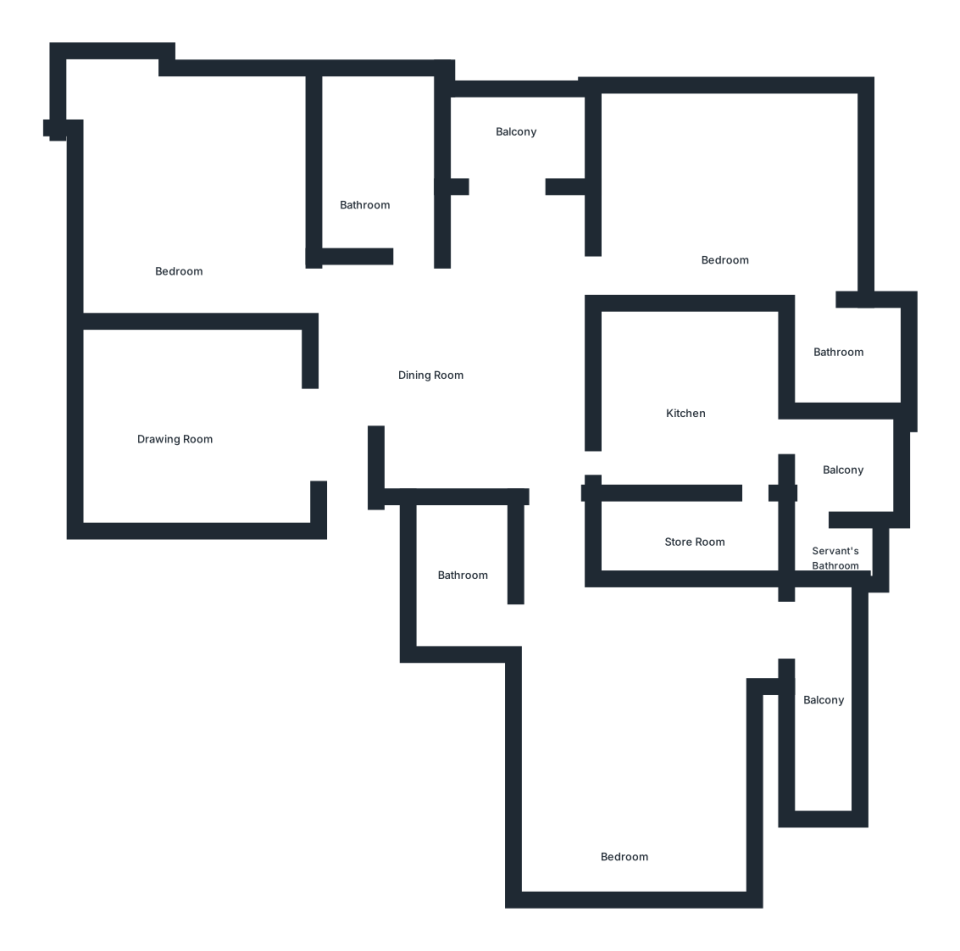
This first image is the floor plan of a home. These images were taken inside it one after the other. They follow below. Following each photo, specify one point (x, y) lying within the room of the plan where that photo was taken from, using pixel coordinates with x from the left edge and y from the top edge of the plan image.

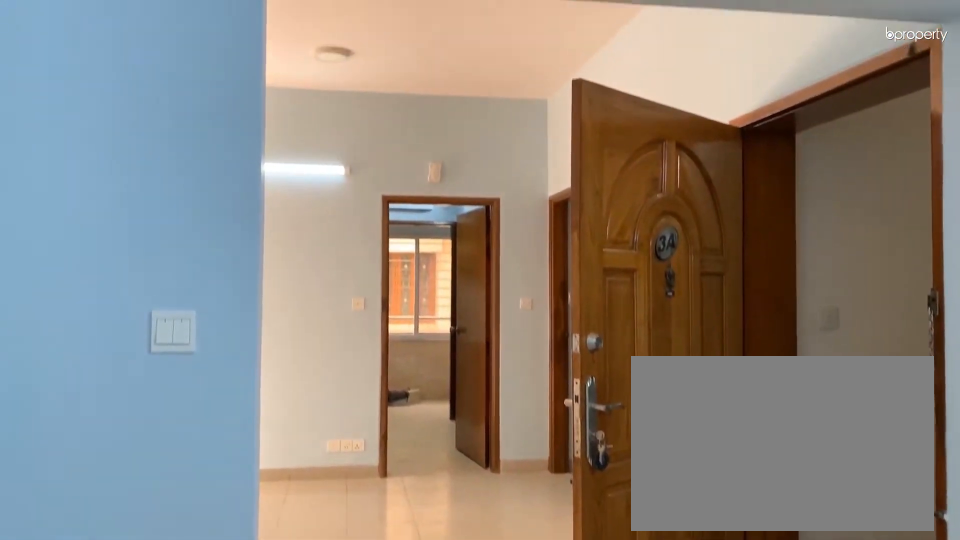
(173, 415)
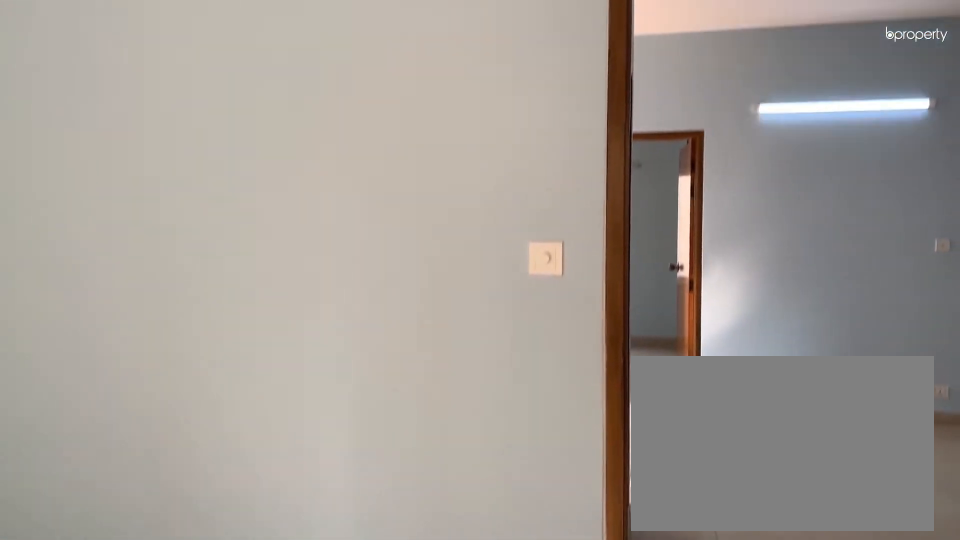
(180, 220)
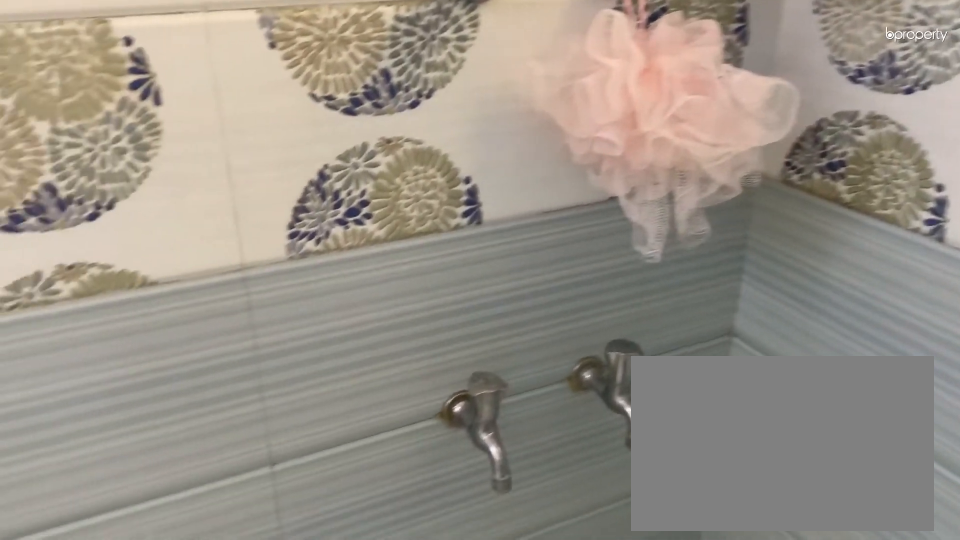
(368, 186)
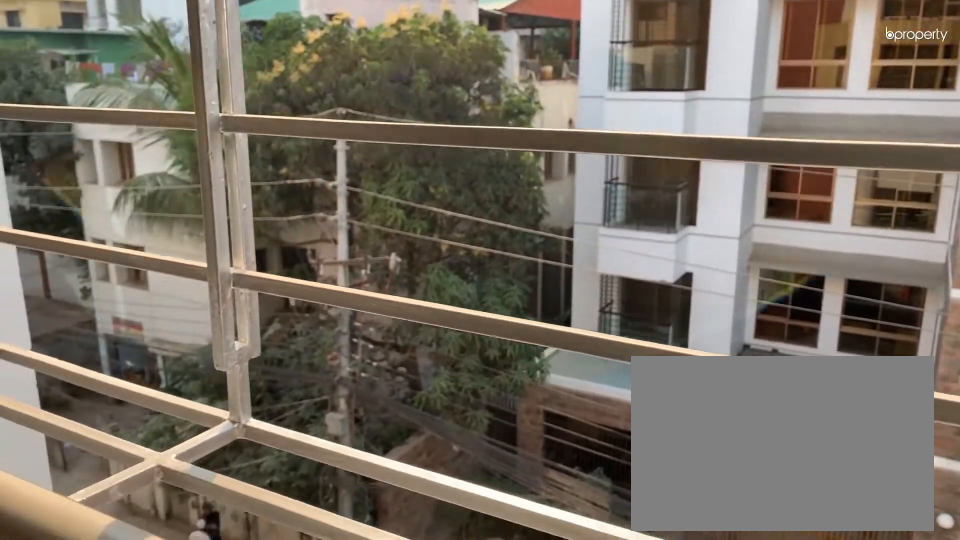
(509, 146)
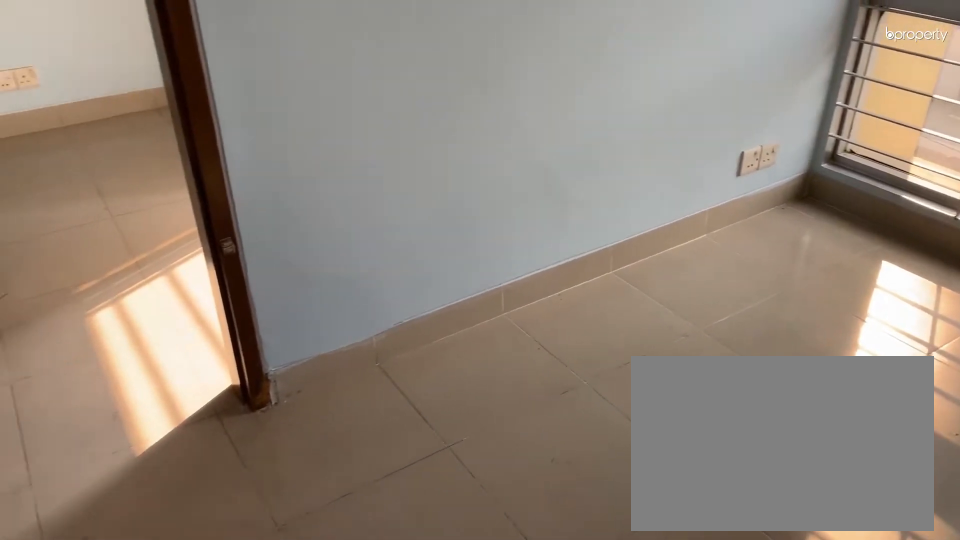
(731, 206)
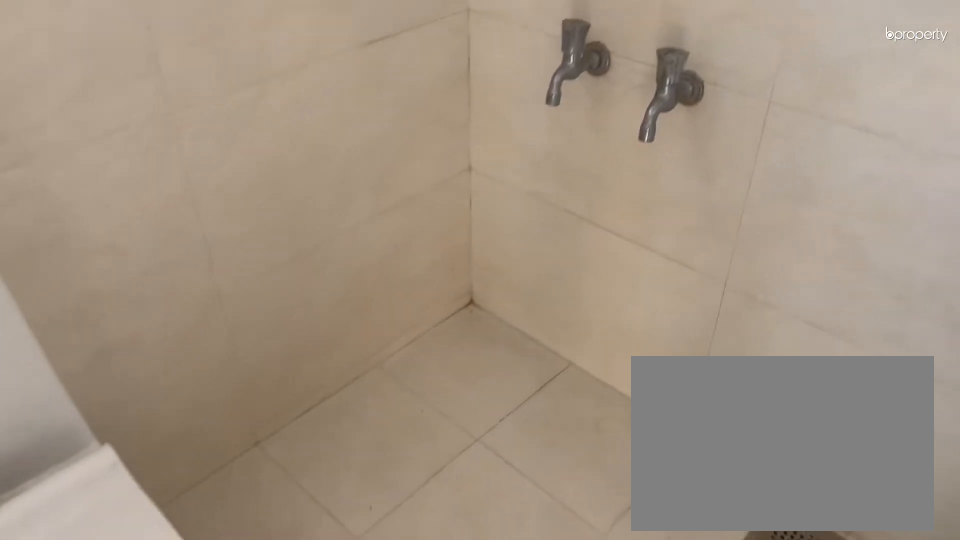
(839, 354)
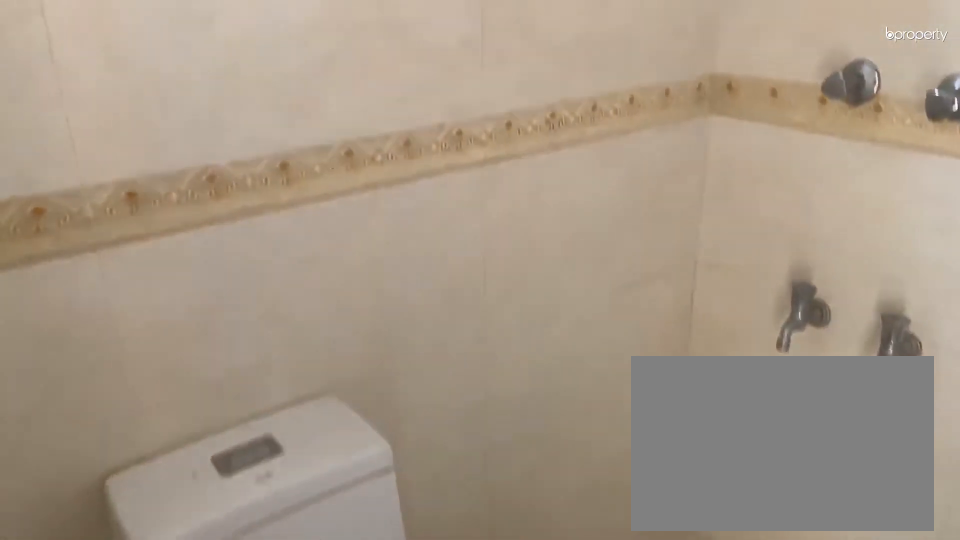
(839, 354)
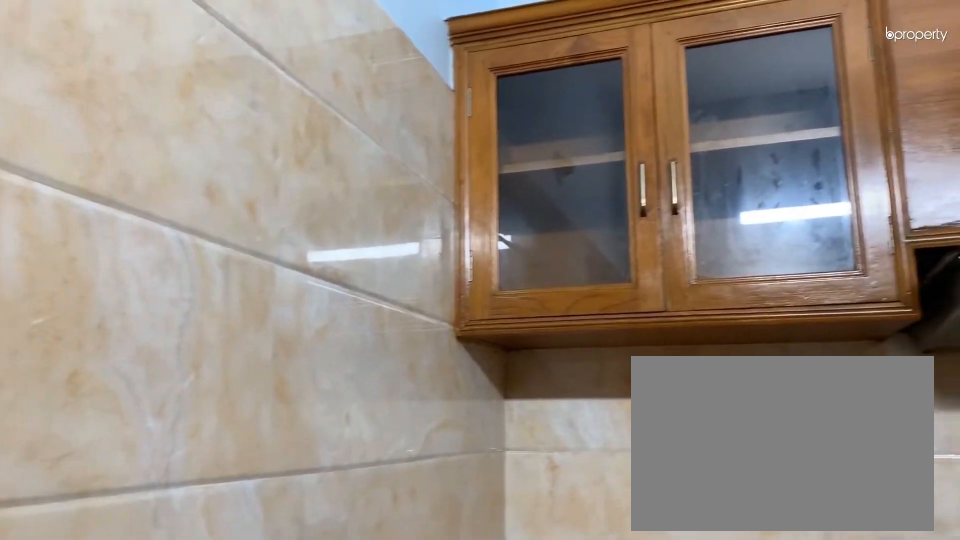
(692, 408)
